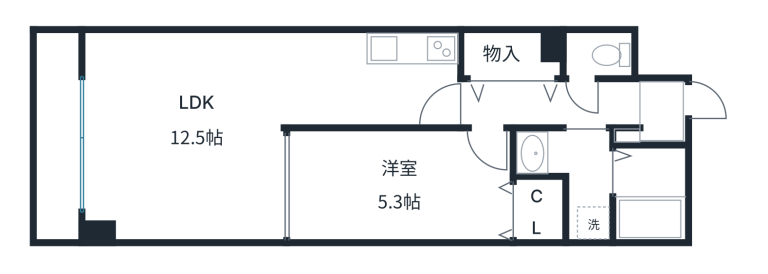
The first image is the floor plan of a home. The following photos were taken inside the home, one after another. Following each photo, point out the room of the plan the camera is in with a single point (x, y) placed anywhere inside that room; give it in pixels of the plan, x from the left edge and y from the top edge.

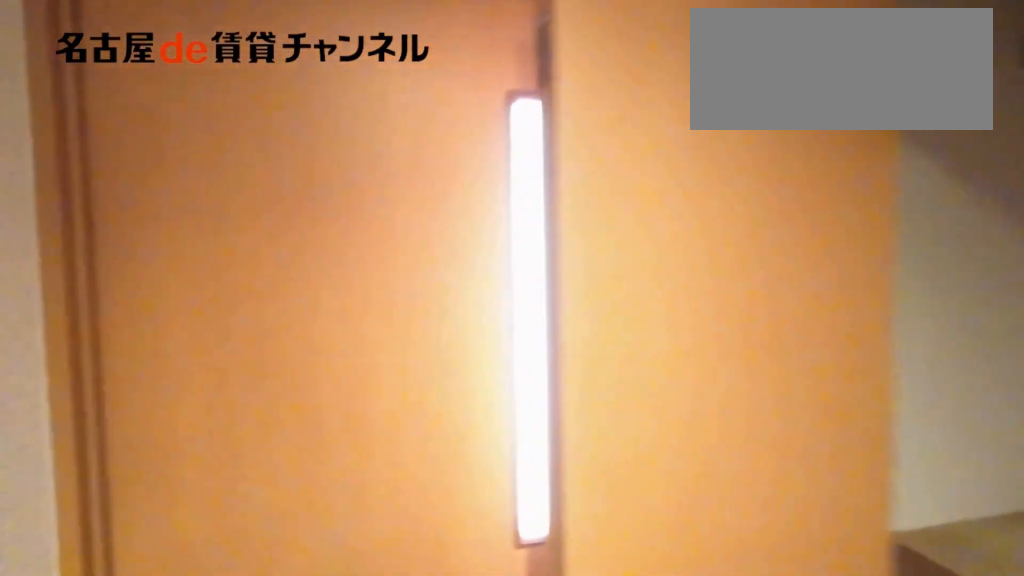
(553, 103)
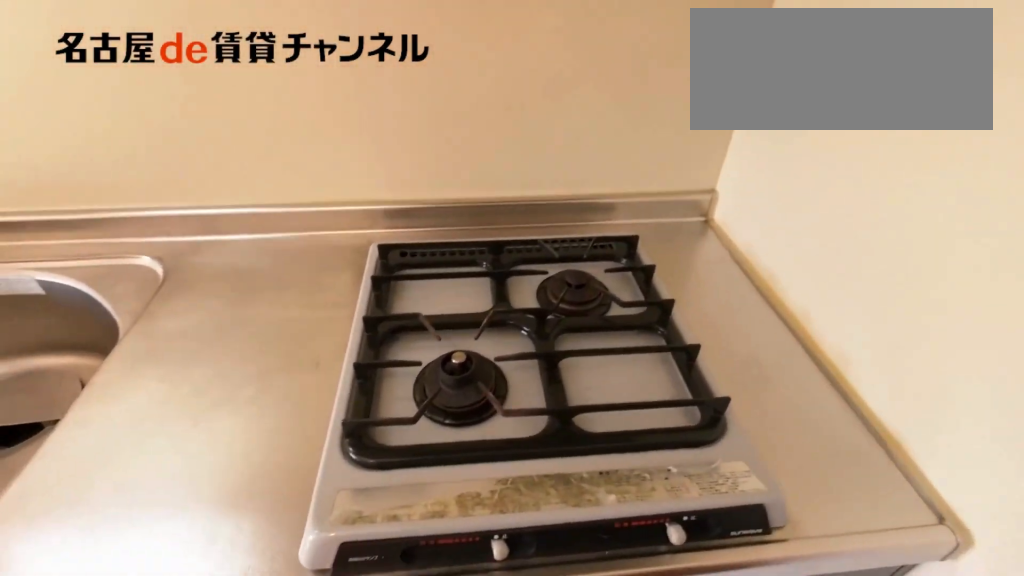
(412, 50)
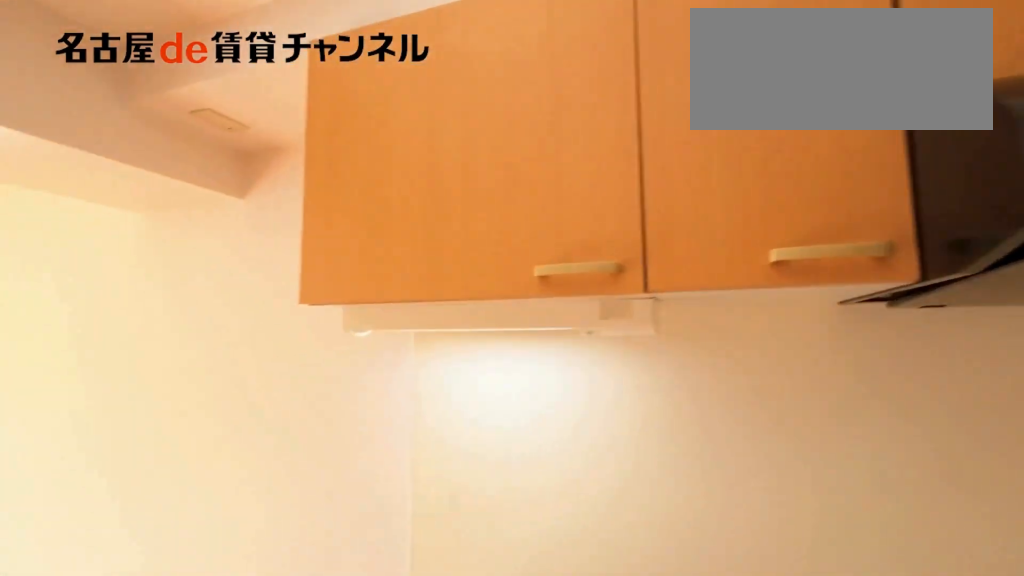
(412, 50)
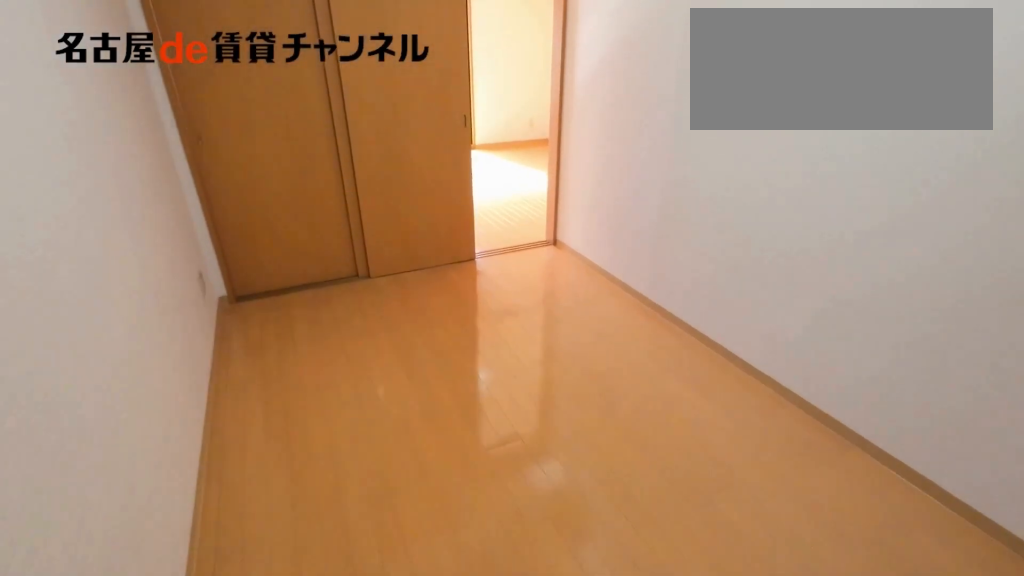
(400, 186)
